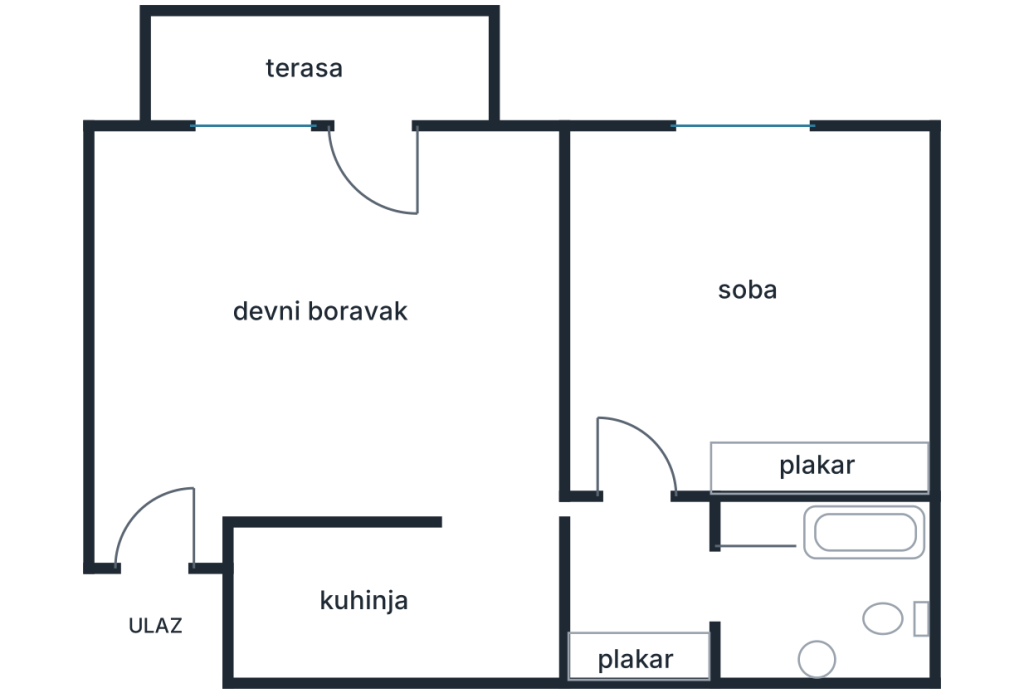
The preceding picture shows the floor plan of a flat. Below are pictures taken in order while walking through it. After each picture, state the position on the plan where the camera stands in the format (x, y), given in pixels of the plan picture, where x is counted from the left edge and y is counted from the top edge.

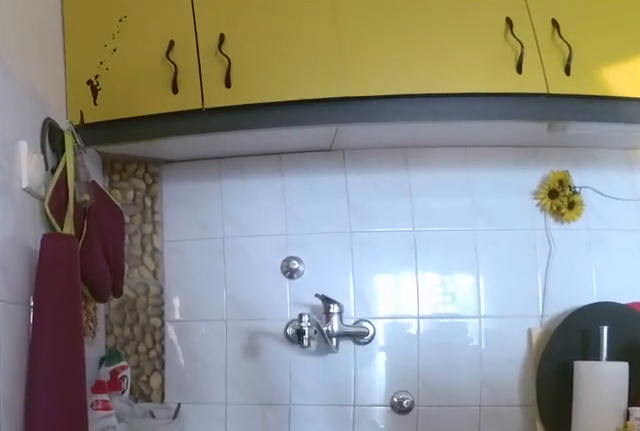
(486, 512)
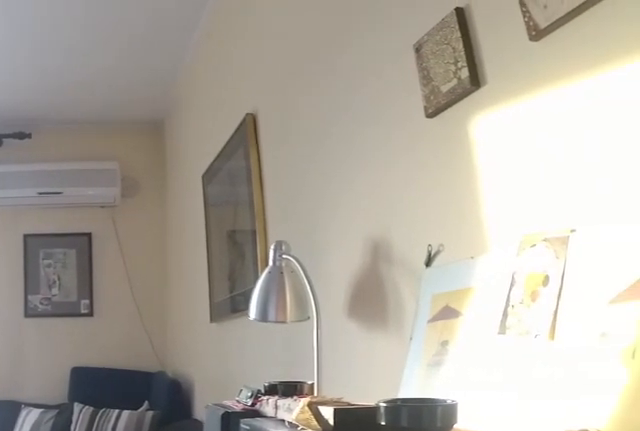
(507, 562)
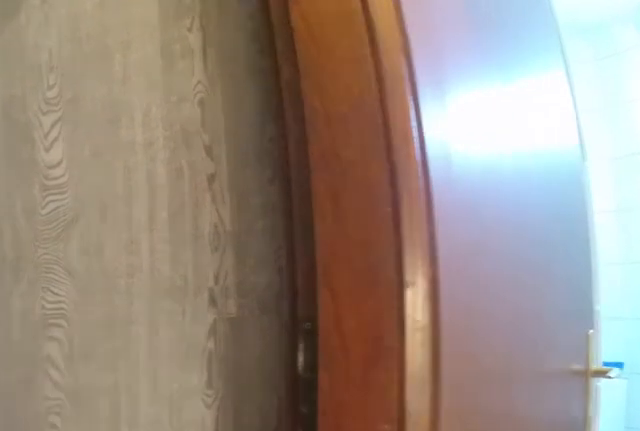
(614, 550)
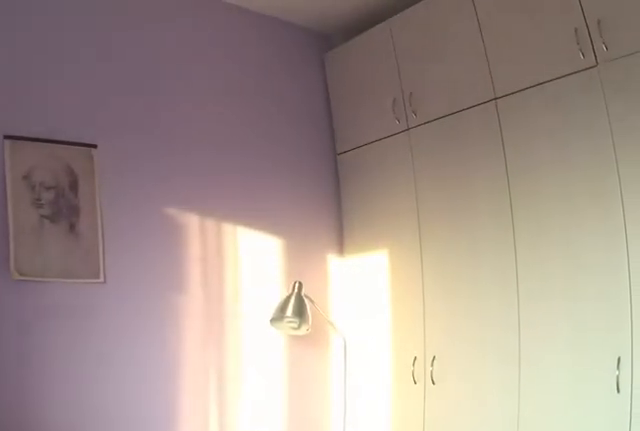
(673, 215)
